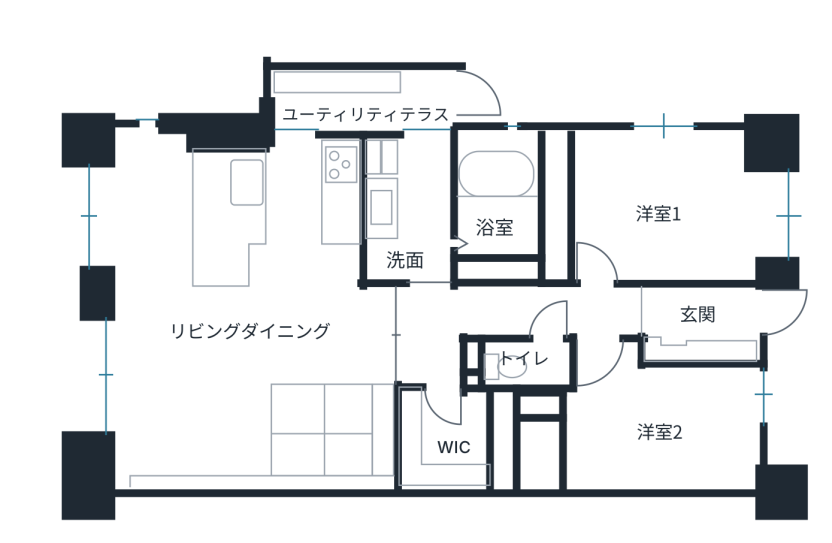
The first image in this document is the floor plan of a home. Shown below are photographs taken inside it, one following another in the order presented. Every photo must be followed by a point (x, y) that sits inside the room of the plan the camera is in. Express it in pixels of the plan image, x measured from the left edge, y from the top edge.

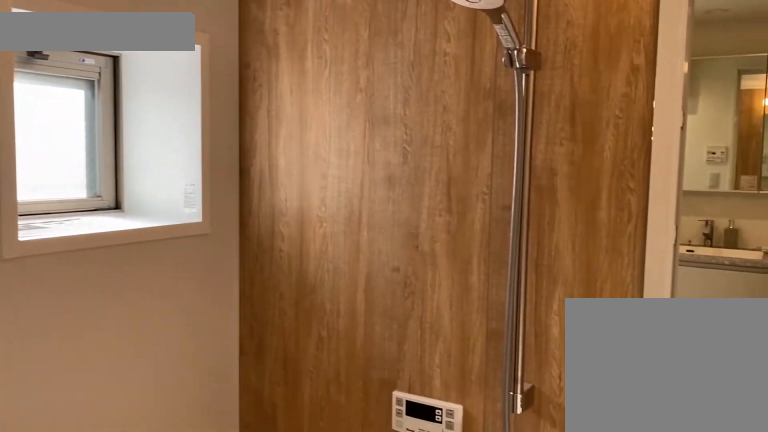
(497, 201)
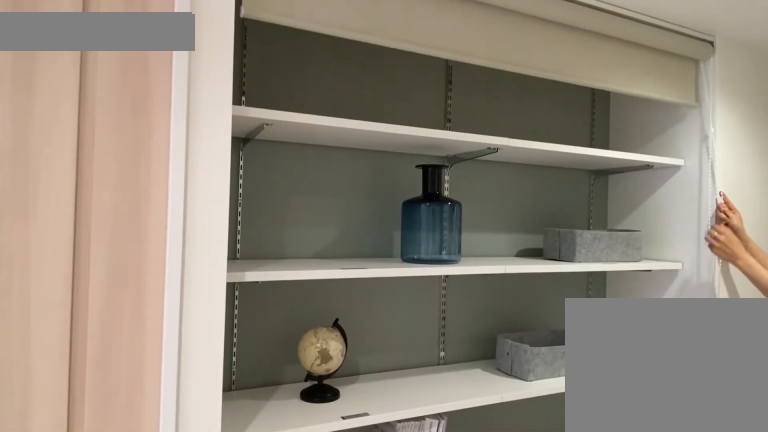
(517, 309)
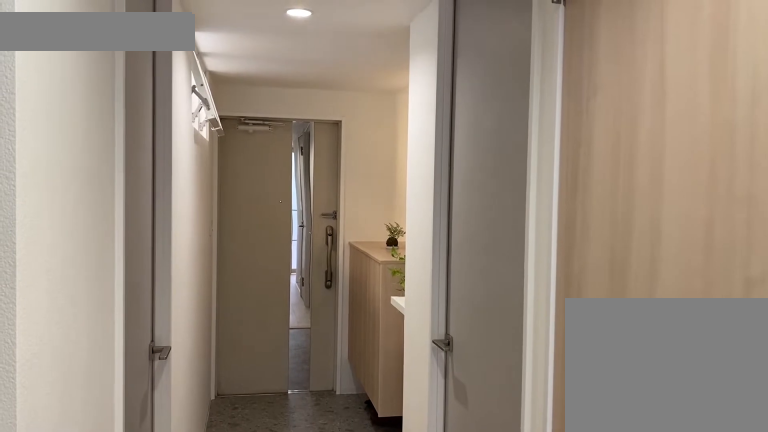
(517, 308)
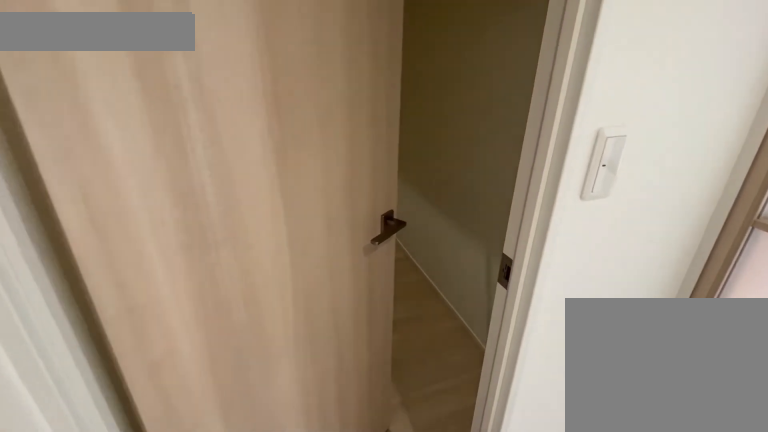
(459, 429)
